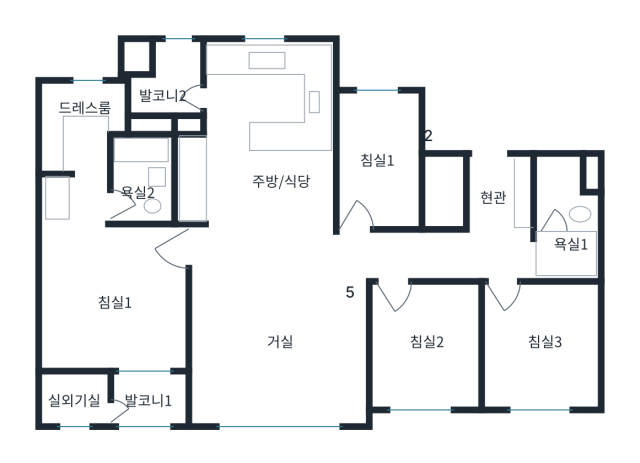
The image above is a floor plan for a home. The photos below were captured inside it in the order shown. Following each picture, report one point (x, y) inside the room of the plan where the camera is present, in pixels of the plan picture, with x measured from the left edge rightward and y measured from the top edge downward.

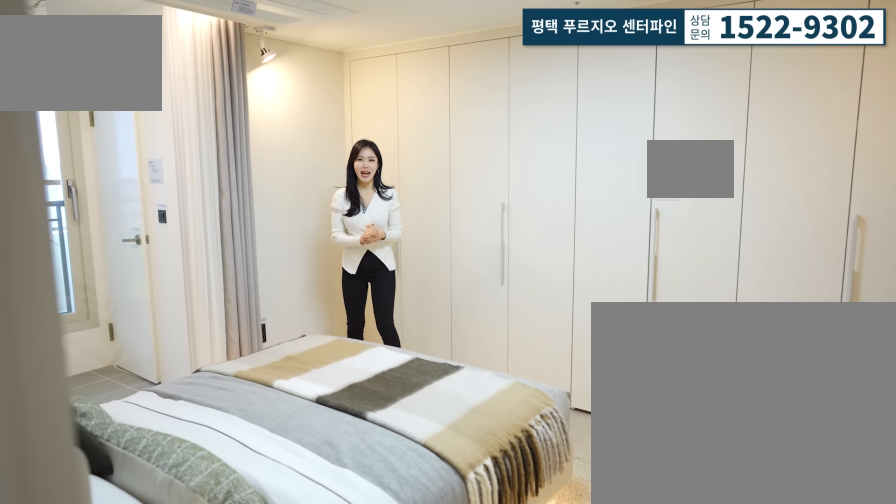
(114, 301)
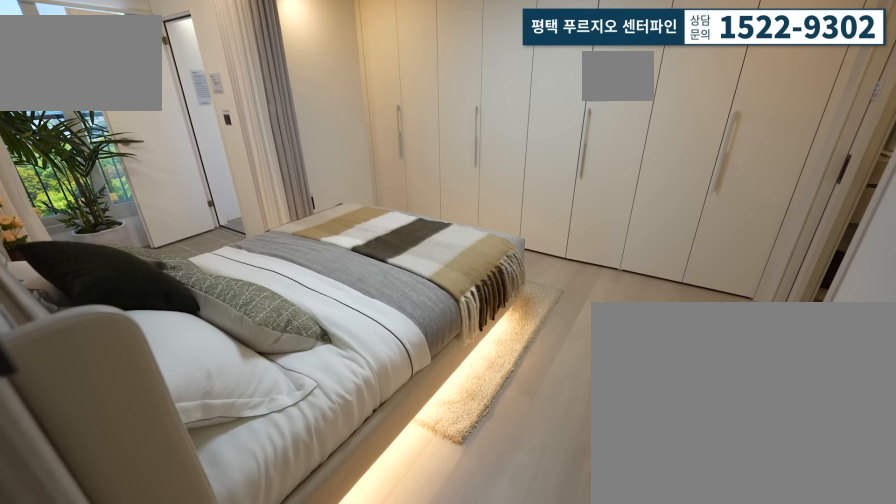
(114, 303)
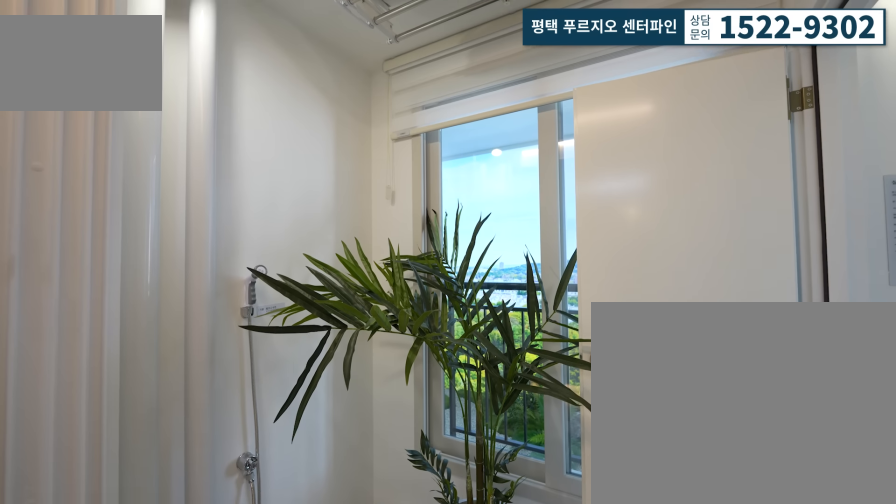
(140, 391)
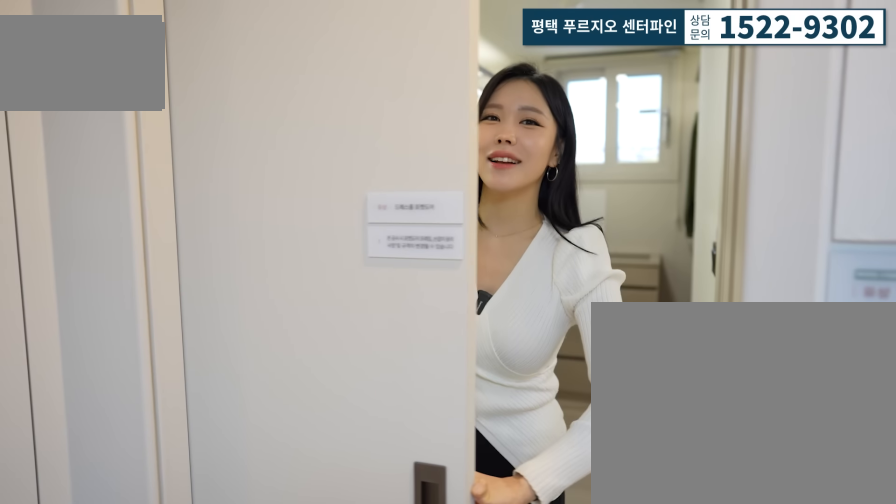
(83, 148)
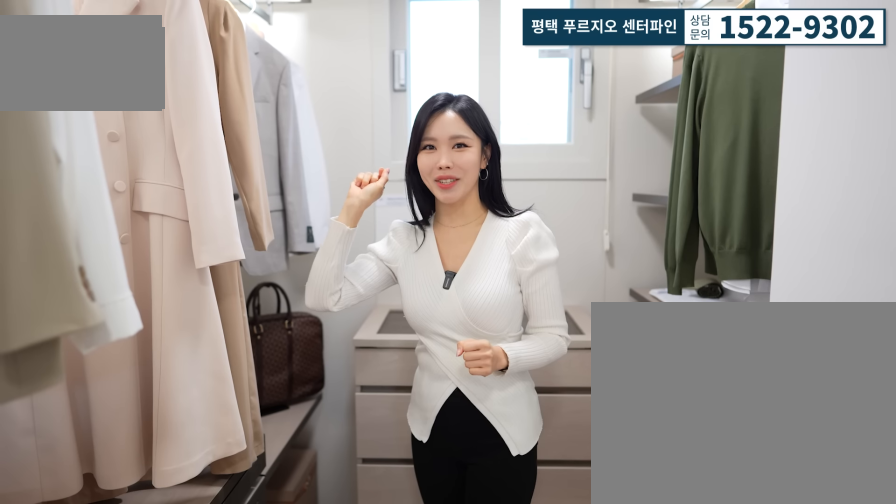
(83, 148)
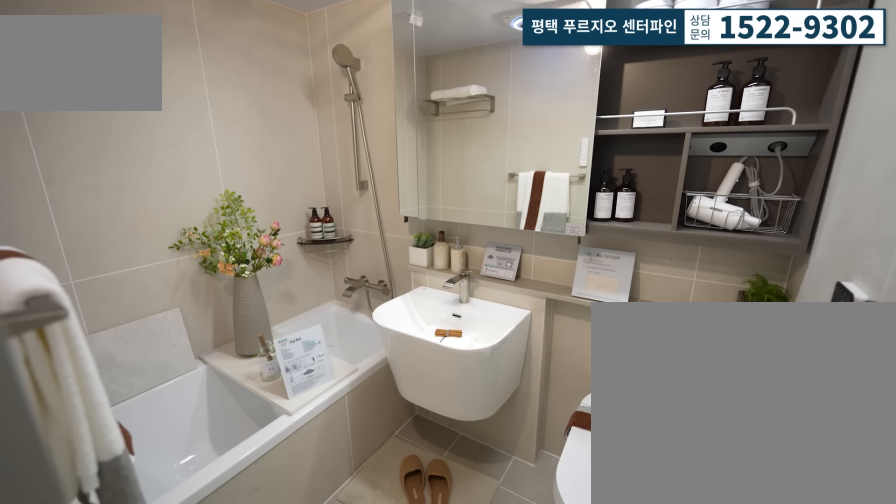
(140, 201)
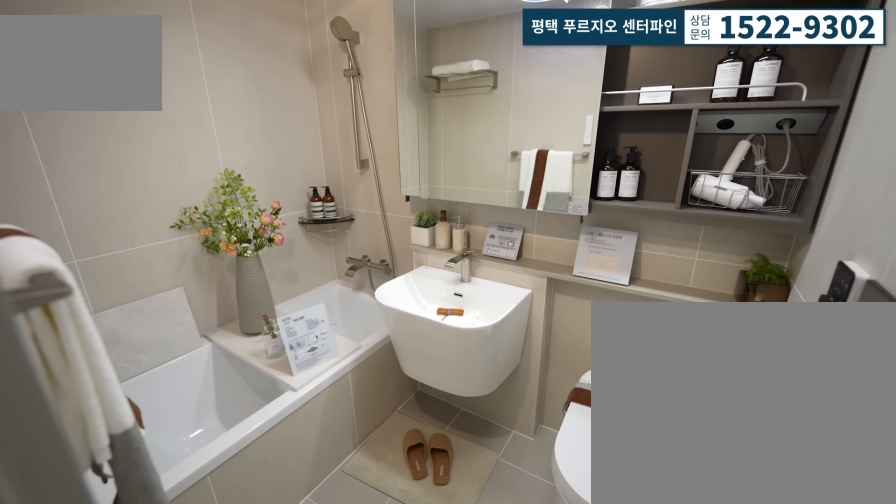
(159, 186)
